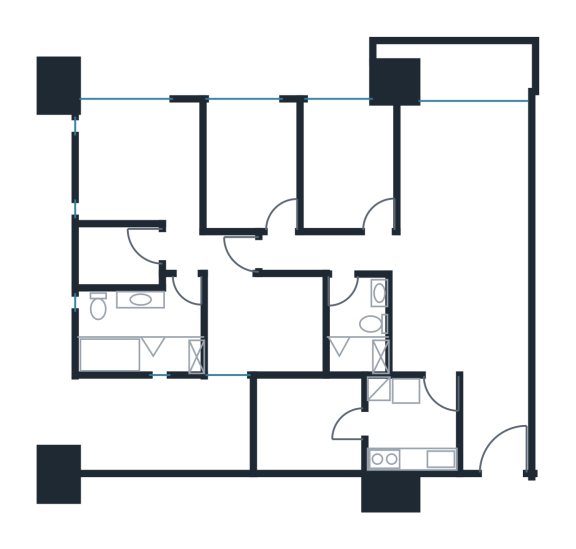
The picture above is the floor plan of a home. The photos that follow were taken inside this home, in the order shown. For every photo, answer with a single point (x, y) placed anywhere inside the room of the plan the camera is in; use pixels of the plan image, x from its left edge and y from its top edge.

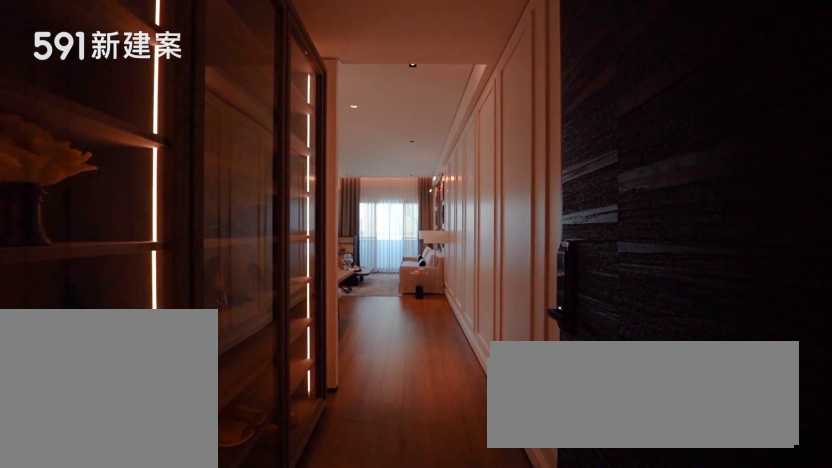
(495, 421)
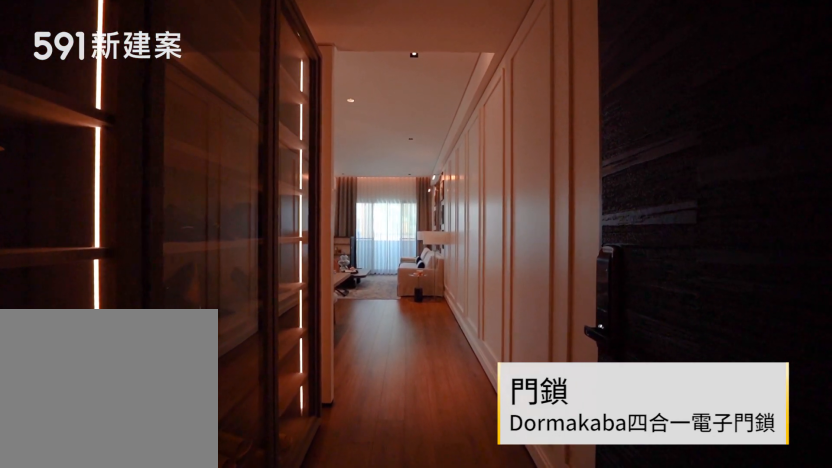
(495, 421)
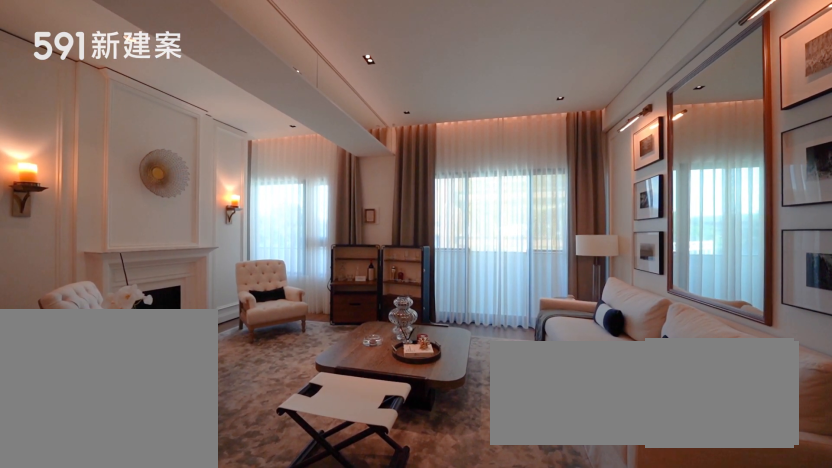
(413, 166)
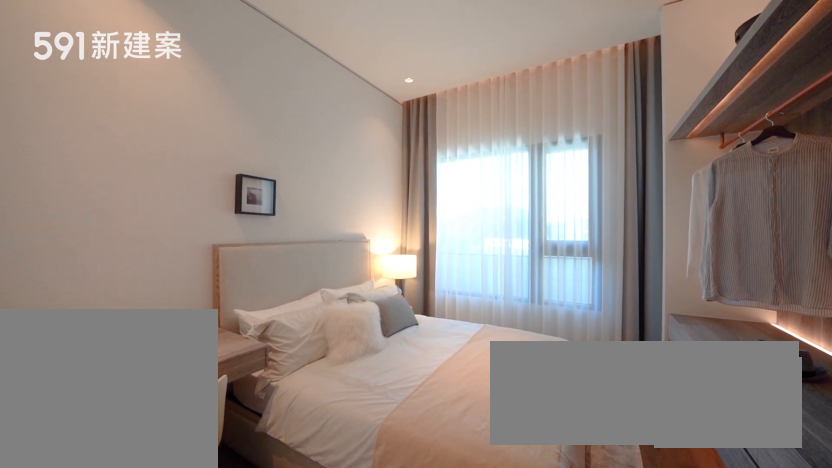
(247, 161)
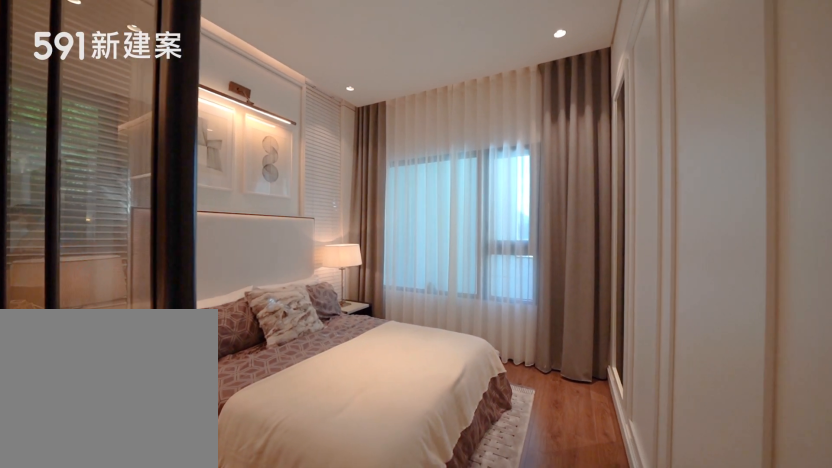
(137, 191)
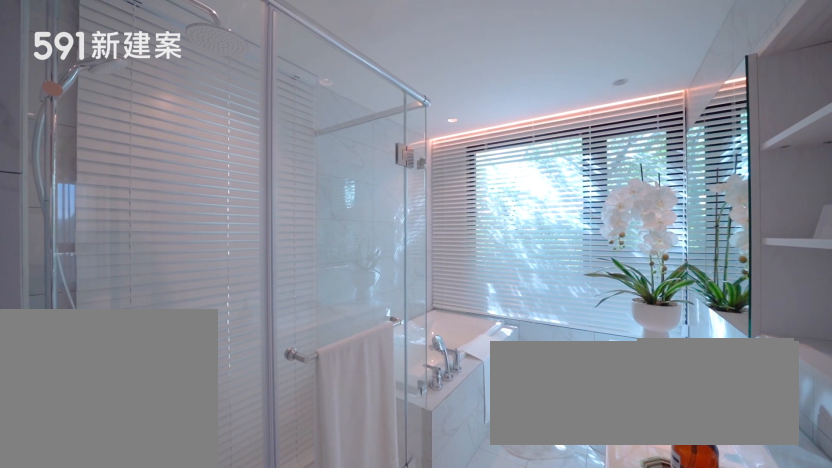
(134, 328)
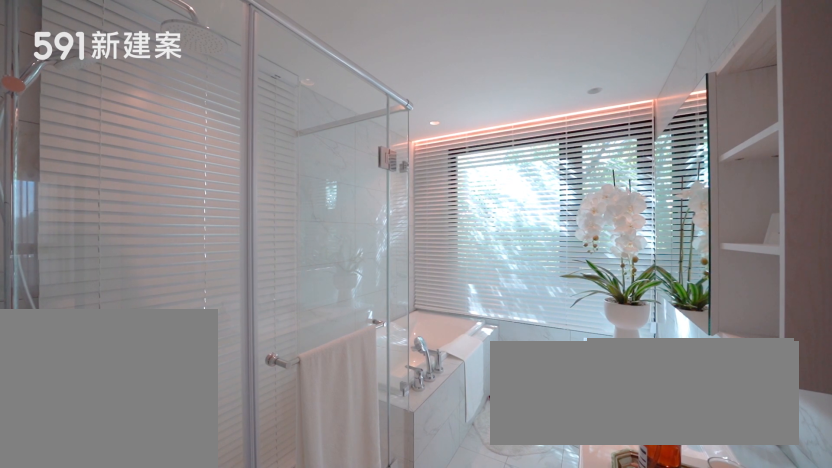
(134, 328)
